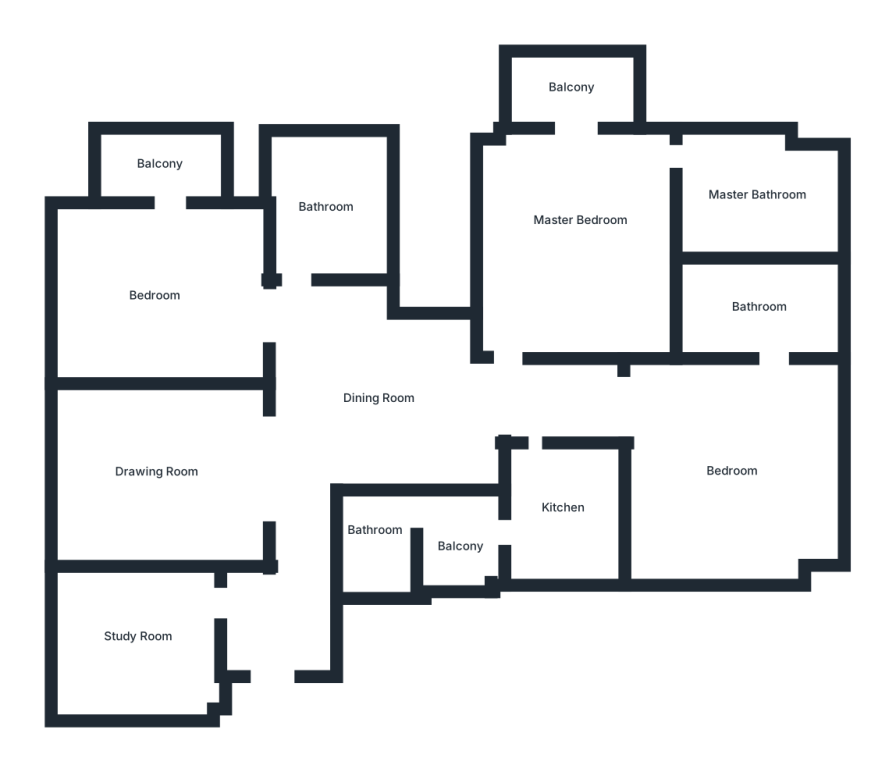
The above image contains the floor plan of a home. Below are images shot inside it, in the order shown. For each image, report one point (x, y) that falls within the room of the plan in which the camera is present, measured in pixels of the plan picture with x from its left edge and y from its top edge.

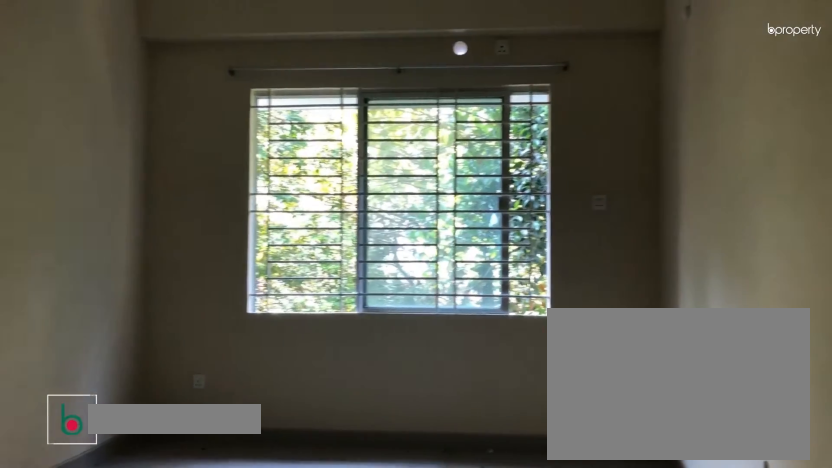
(159, 472)
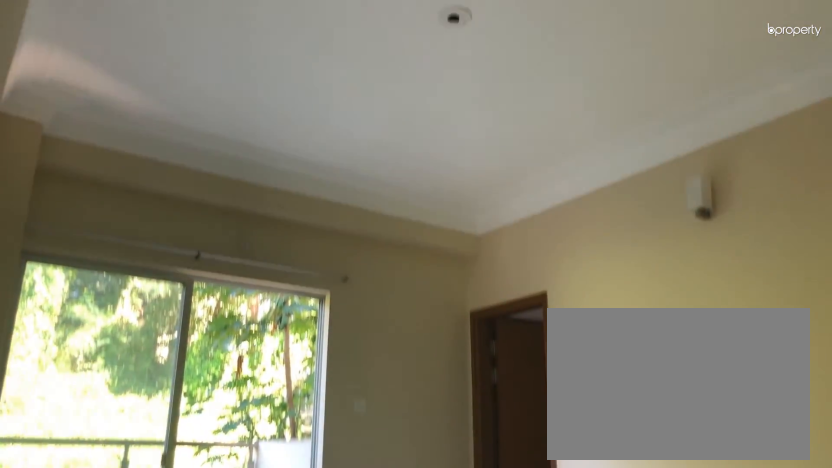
(583, 221)
